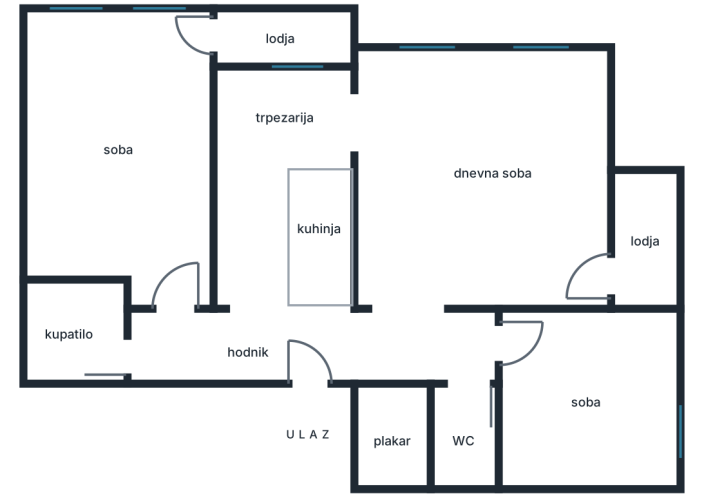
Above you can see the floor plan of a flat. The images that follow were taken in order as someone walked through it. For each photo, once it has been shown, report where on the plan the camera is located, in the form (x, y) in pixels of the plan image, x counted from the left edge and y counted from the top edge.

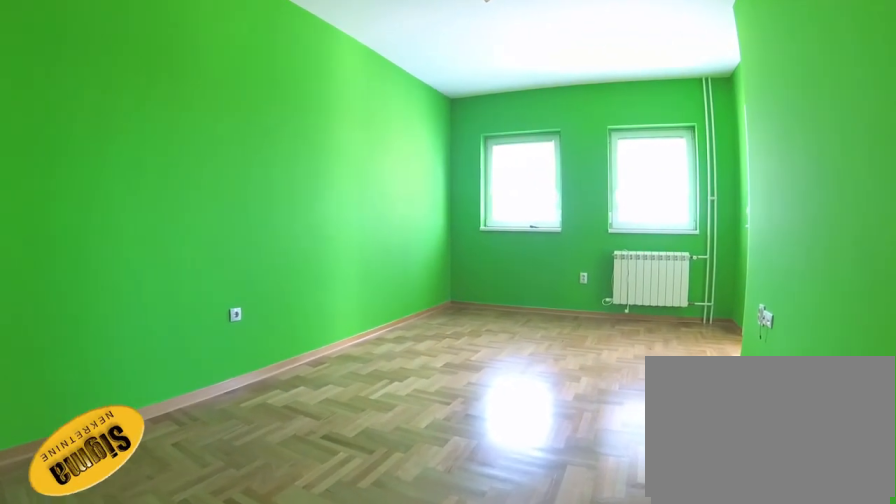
(174, 293)
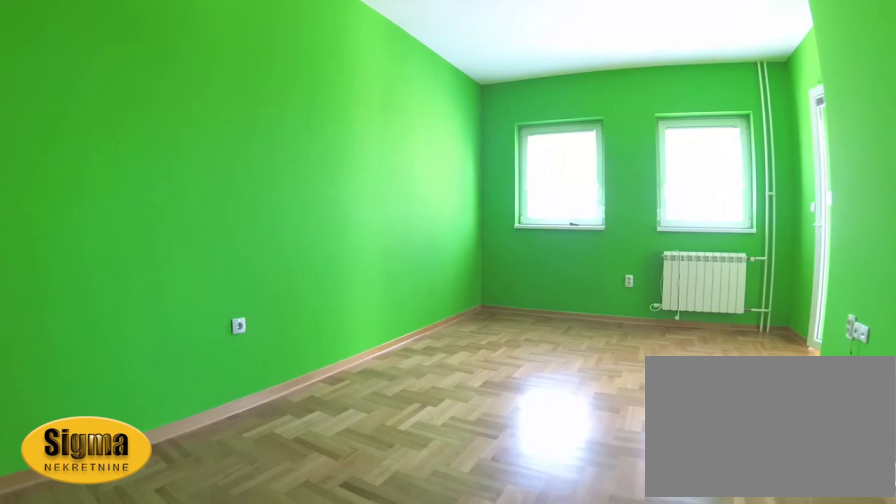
(141, 251)
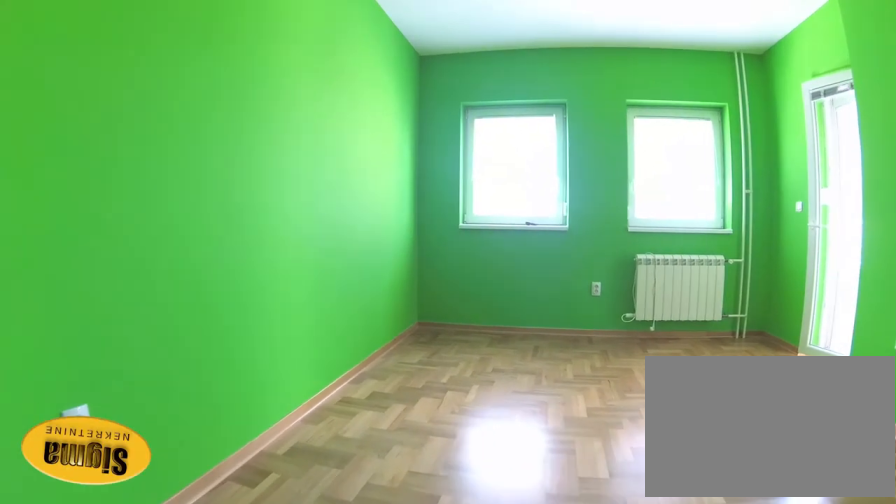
(106, 211)
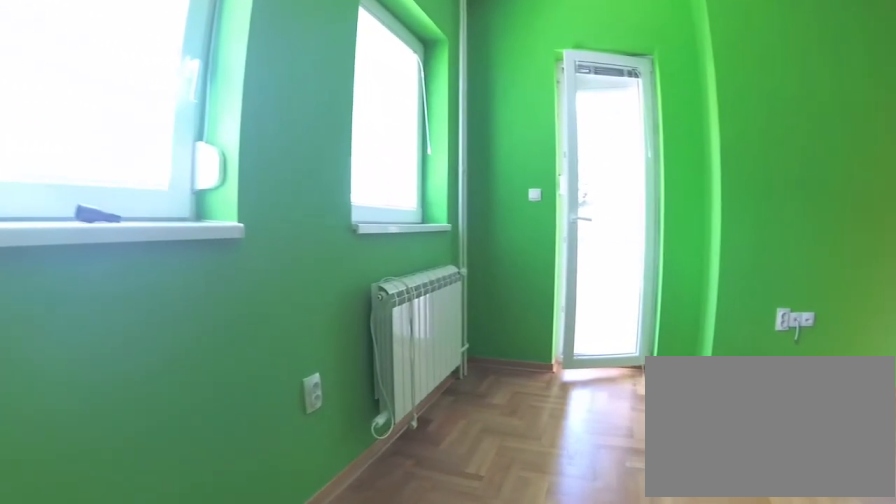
(68, 64)
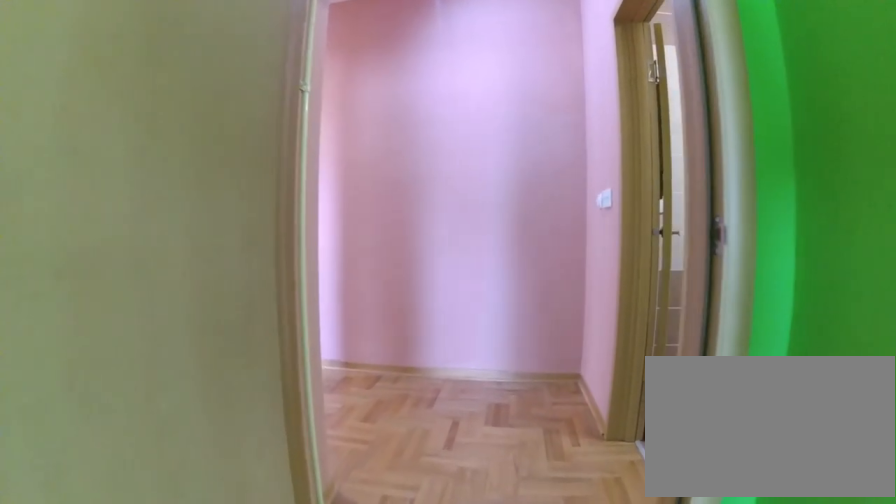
(175, 266)
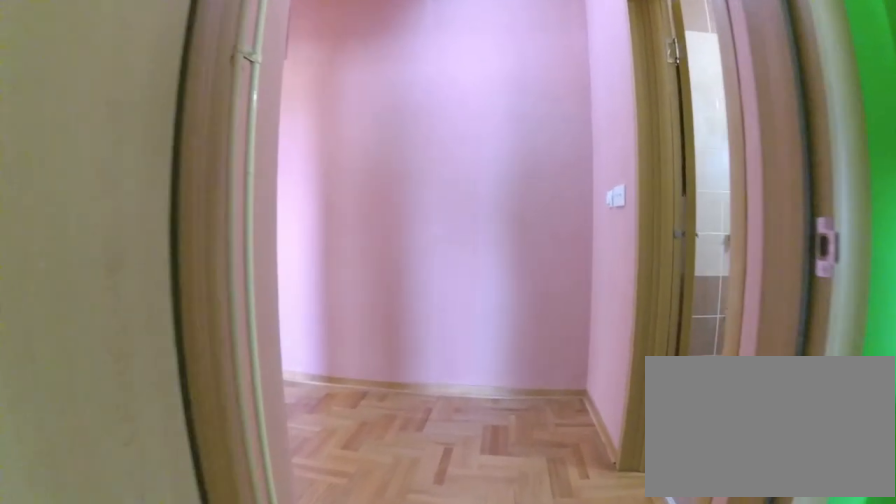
(175, 270)
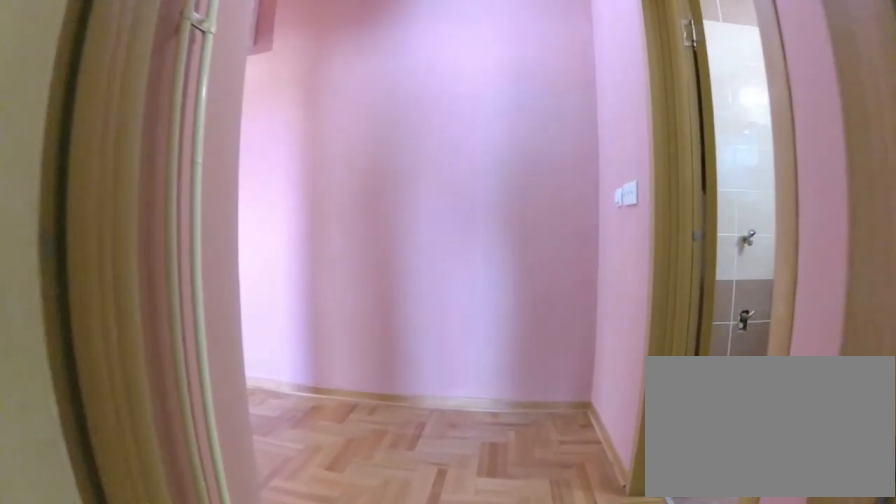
(175, 273)
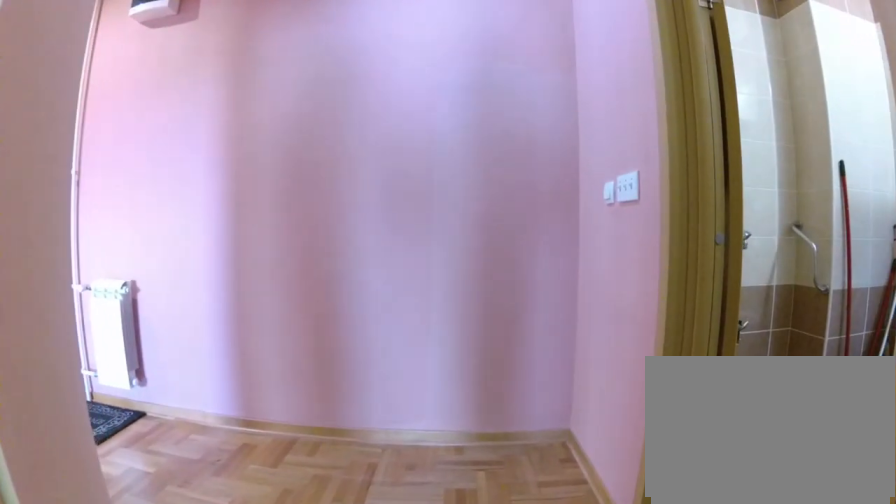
(174, 286)
